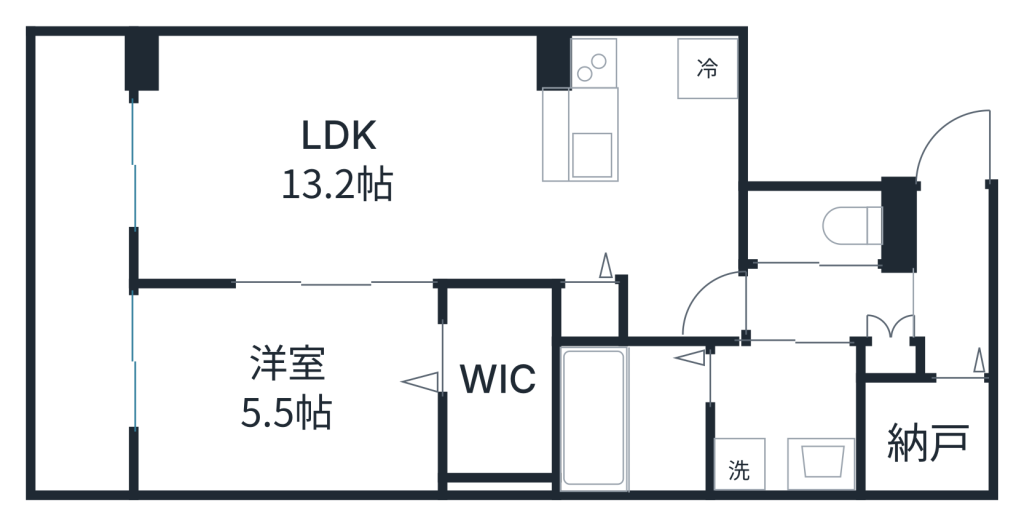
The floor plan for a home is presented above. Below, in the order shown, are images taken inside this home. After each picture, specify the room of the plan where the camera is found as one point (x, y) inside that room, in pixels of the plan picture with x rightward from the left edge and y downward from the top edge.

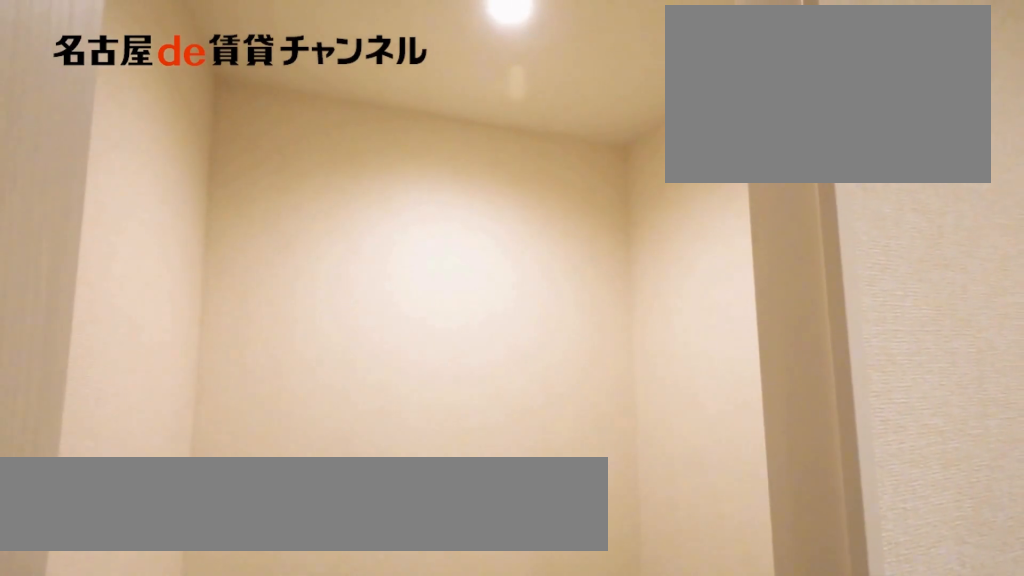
(924, 434)
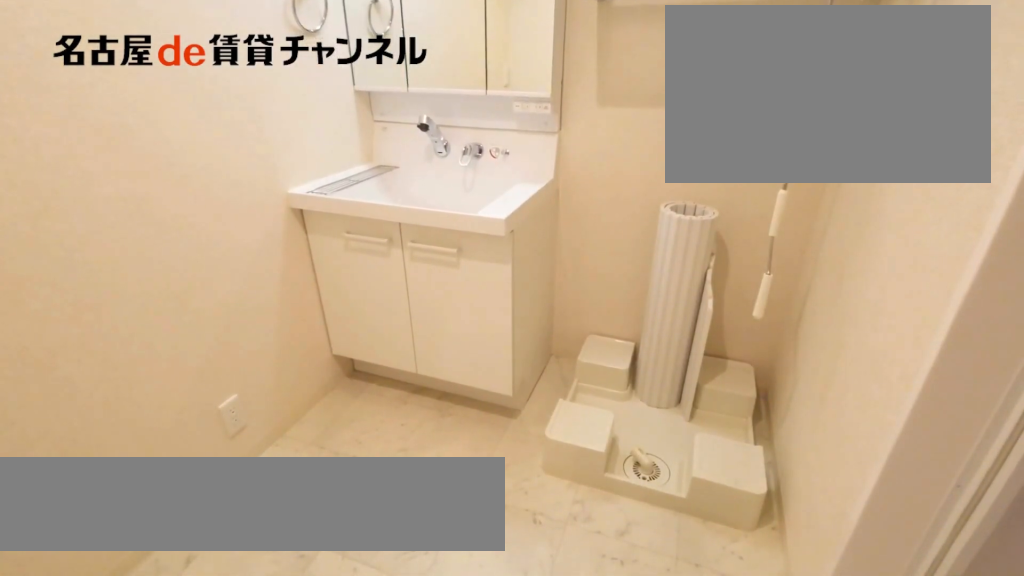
(783, 415)
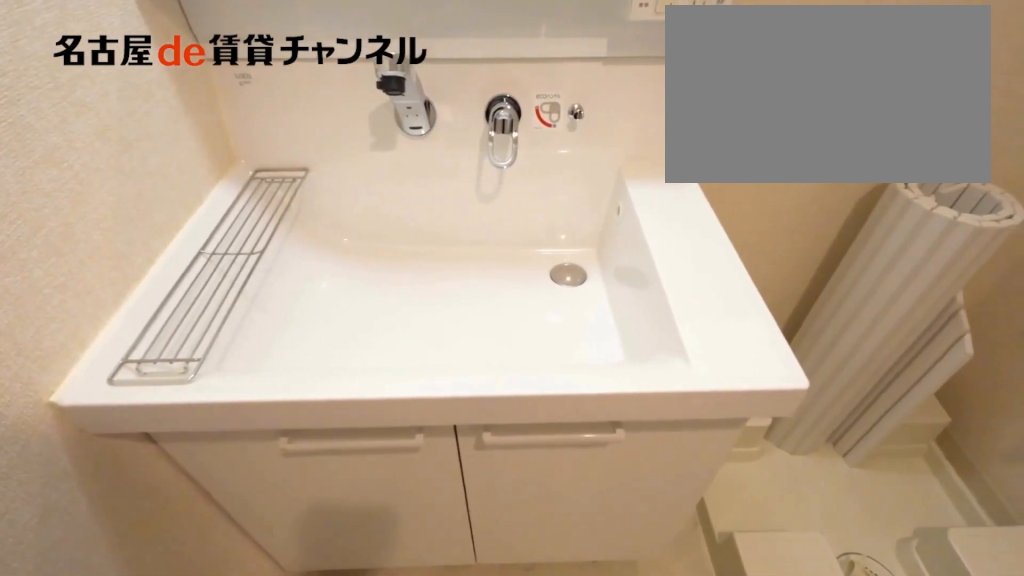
(783, 415)
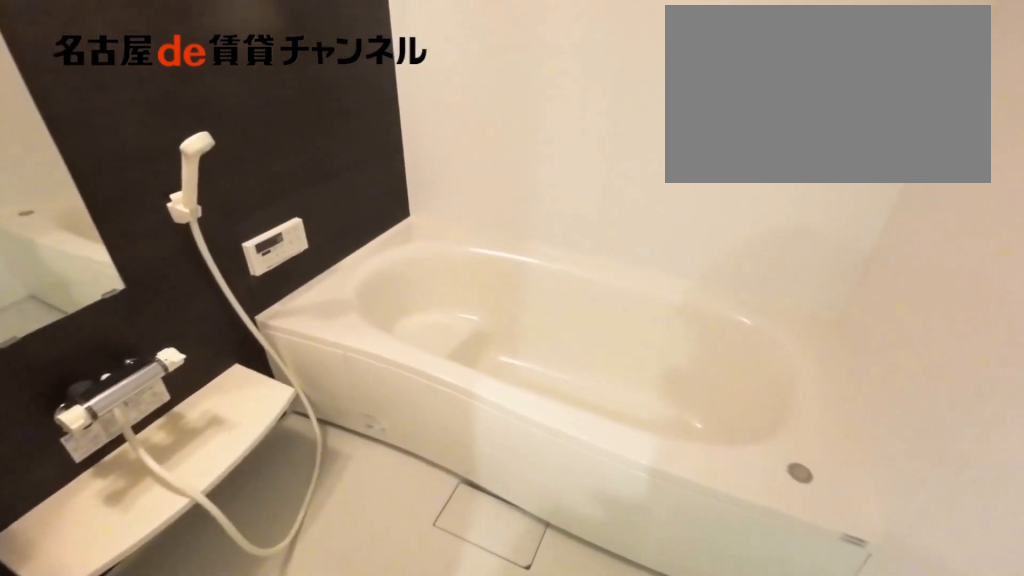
(630, 417)
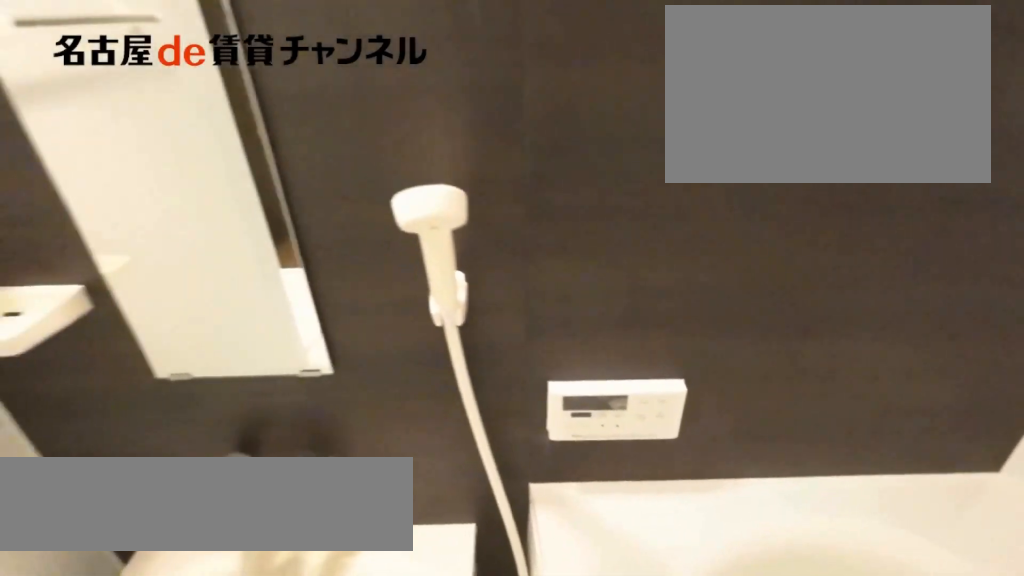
(630, 417)
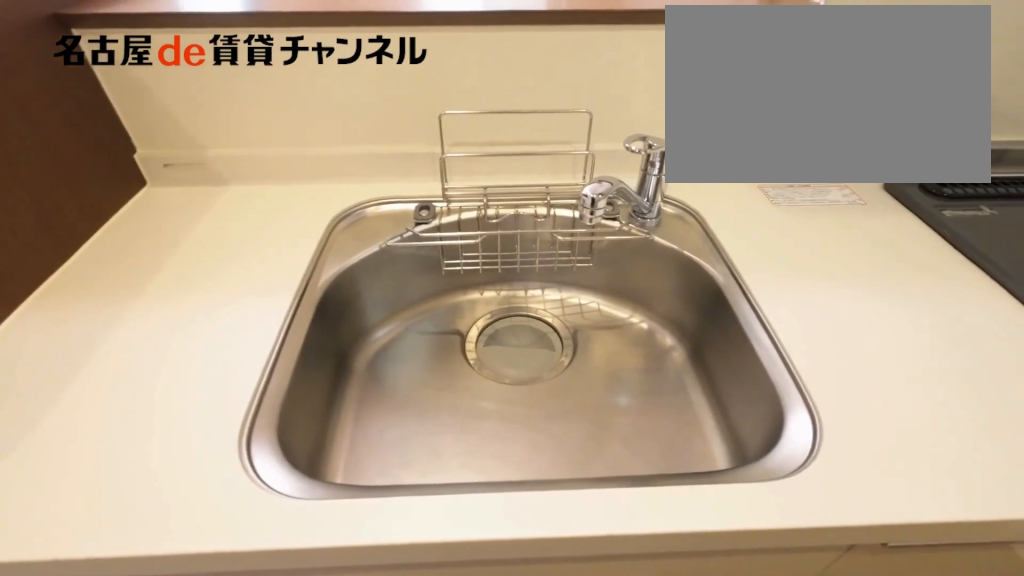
(584, 119)
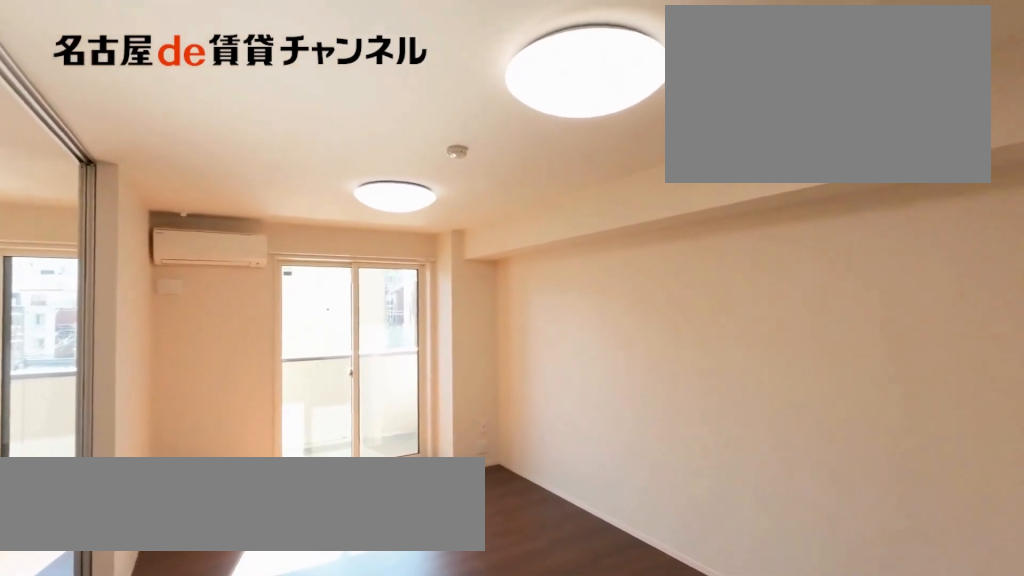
(395, 169)
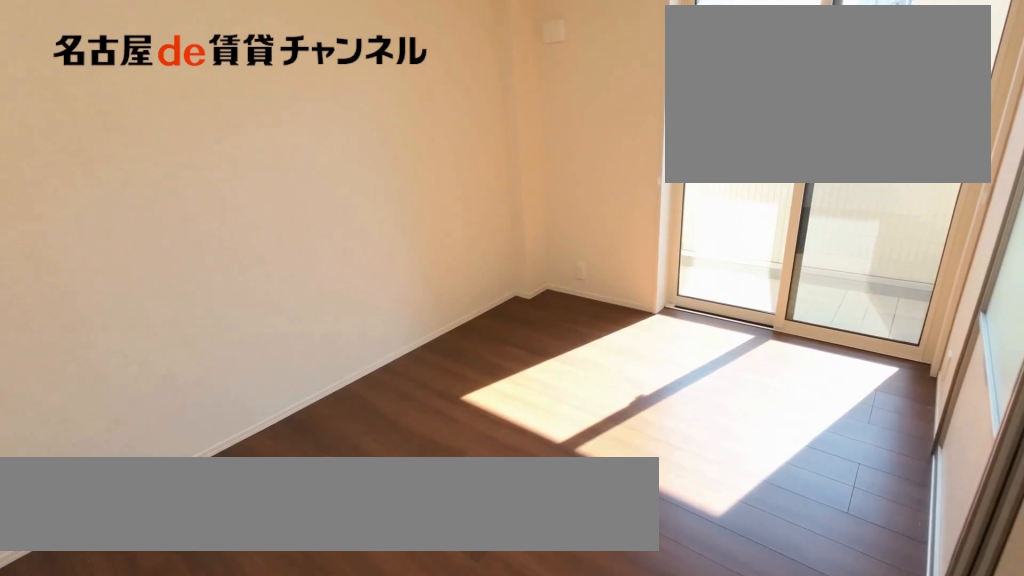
(282, 386)
